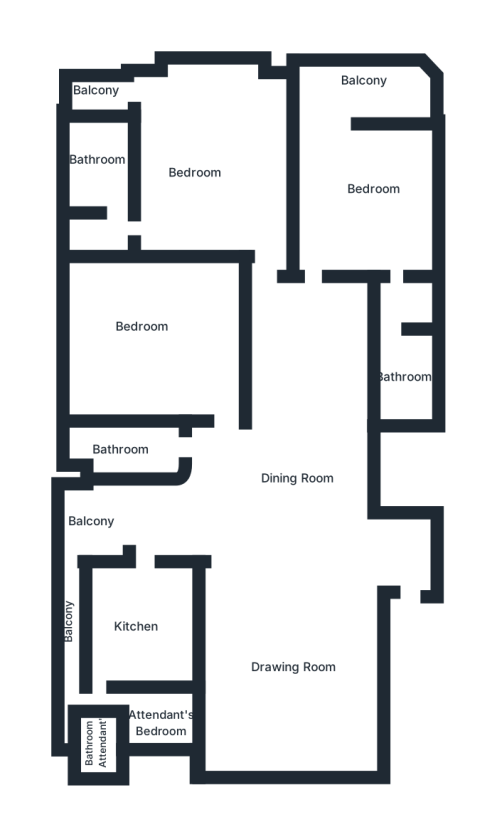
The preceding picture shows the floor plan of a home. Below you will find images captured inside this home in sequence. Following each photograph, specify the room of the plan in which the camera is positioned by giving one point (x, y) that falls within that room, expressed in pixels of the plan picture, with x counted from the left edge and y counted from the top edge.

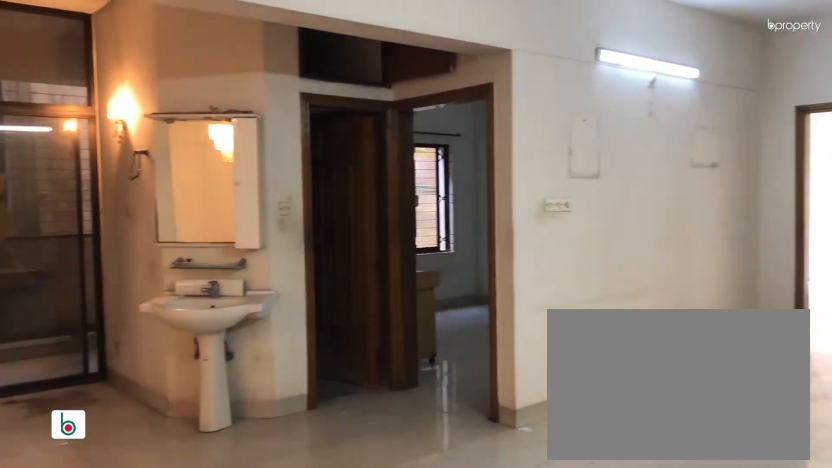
(287, 496)
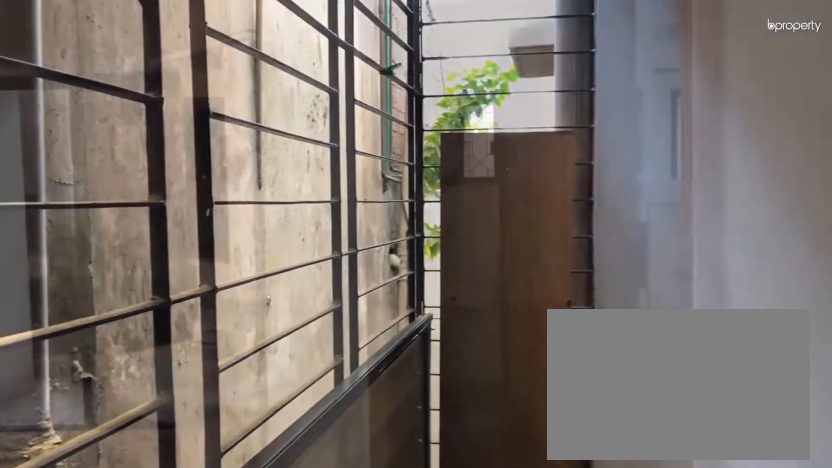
(105, 526)
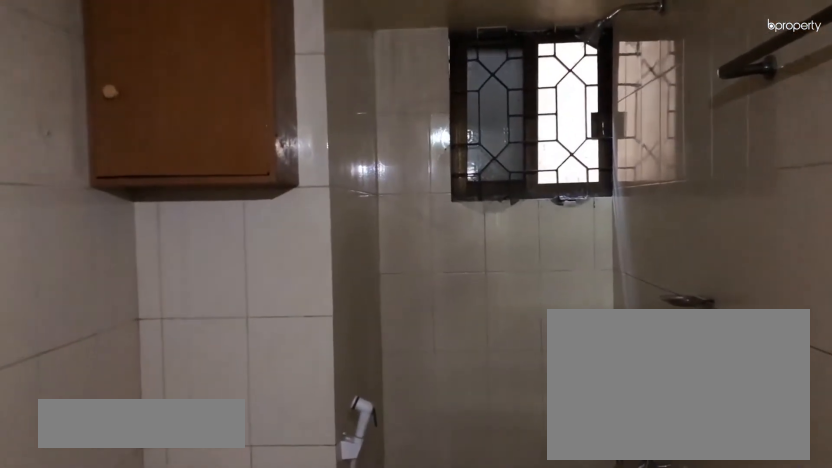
(122, 451)
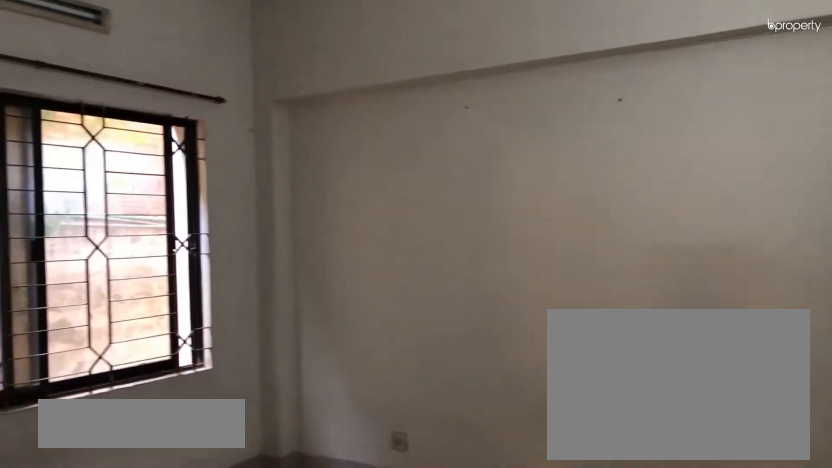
(150, 344)
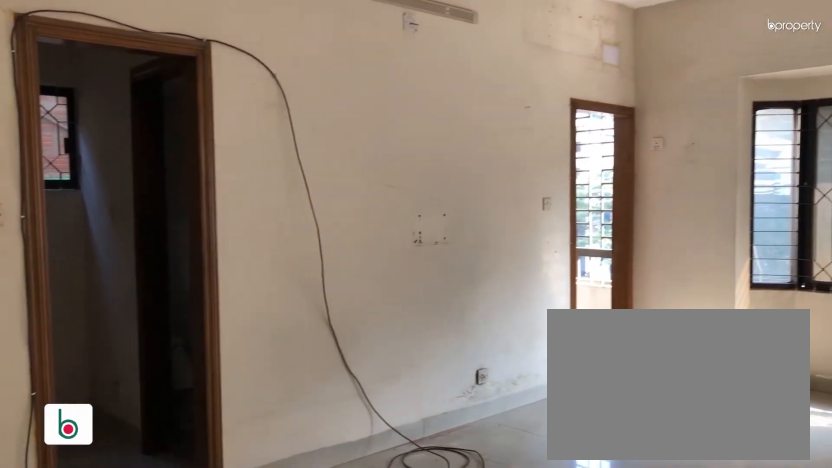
(169, 116)
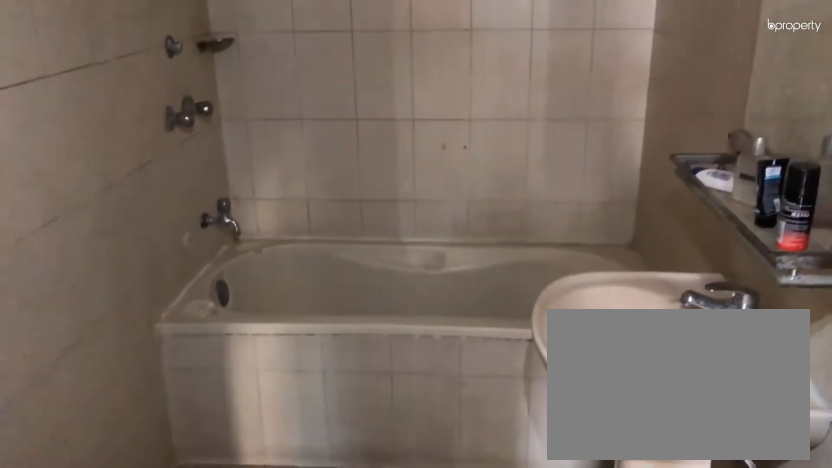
(400, 371)
